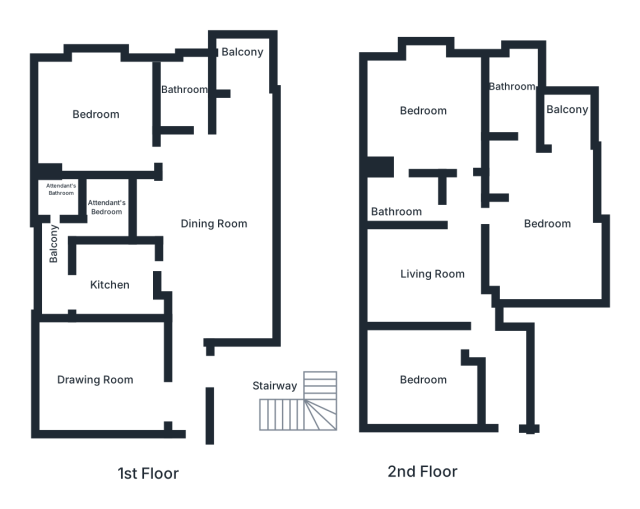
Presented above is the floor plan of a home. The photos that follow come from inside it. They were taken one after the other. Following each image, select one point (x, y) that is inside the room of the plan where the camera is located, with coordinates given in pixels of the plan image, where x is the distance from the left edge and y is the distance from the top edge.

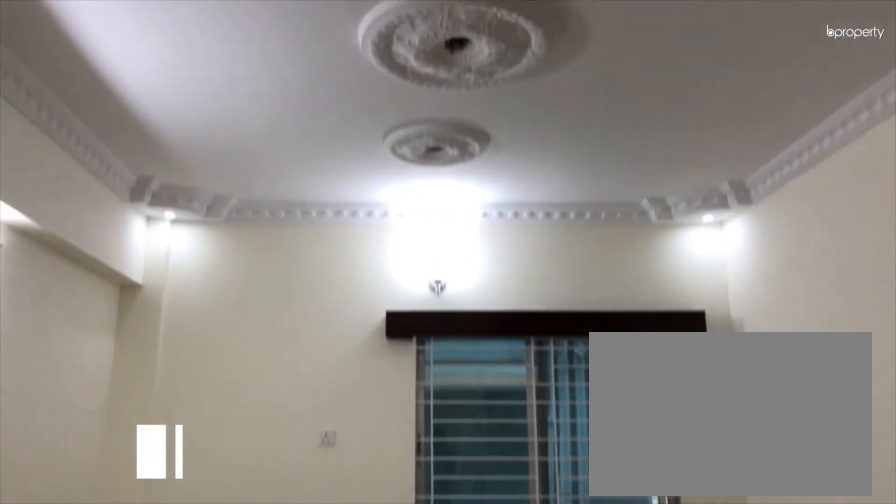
(99, 371)
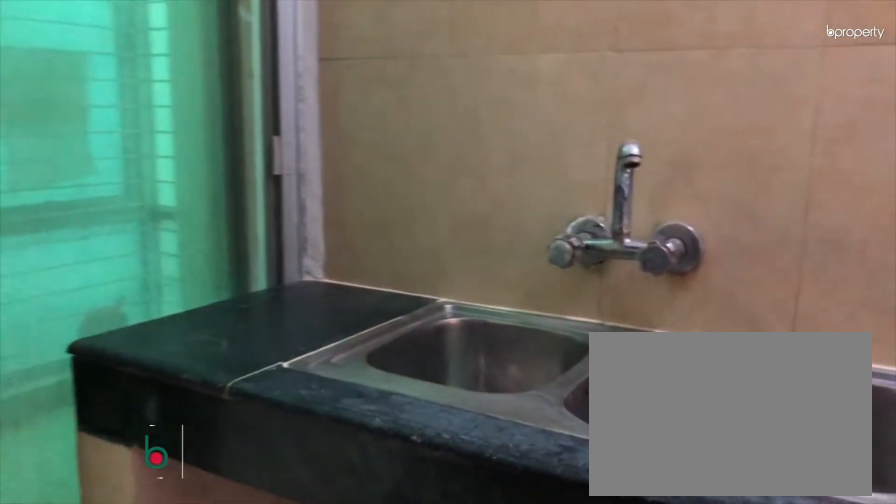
(109, 283)
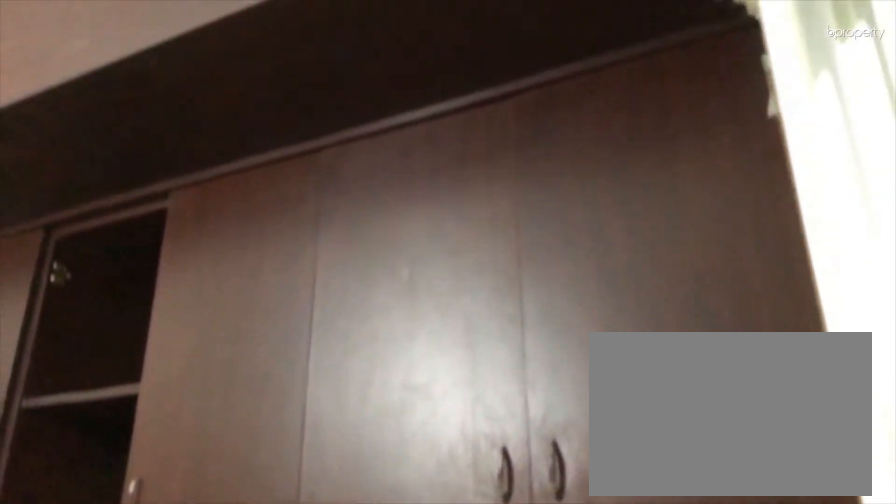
(109, 283)
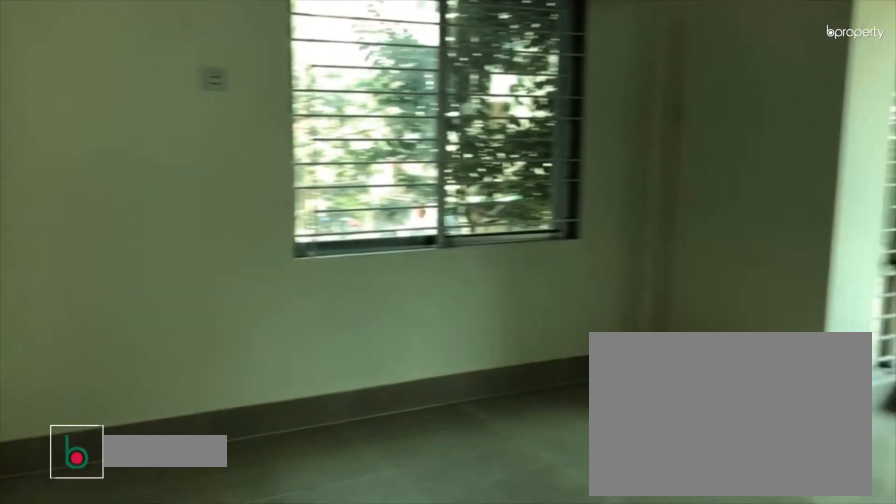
(99, 114)
